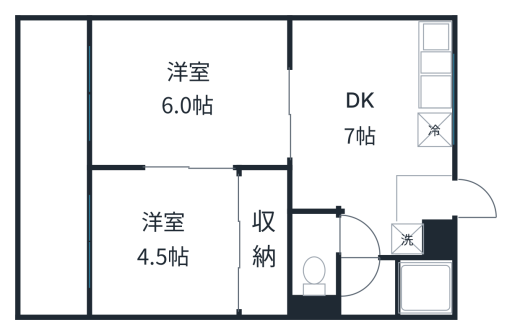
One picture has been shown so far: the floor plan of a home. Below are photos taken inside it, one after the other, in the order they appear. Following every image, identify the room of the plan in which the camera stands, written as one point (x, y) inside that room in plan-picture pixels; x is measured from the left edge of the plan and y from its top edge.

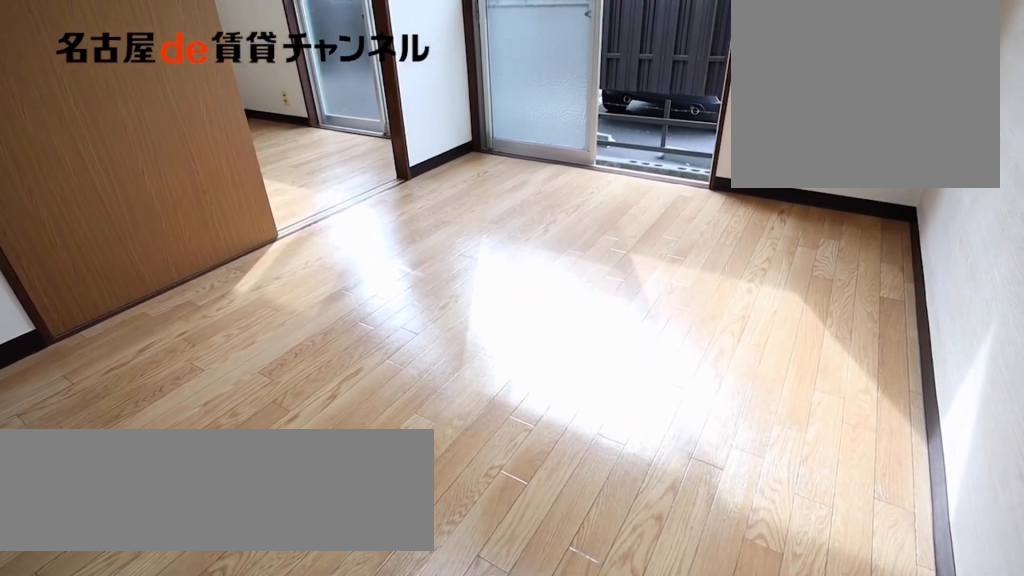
(189, 93)
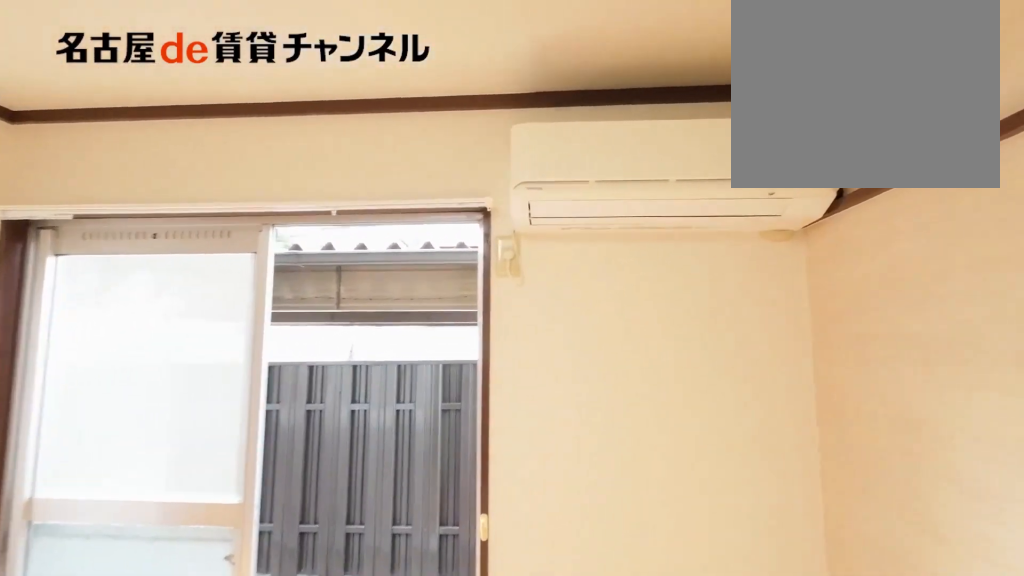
(189, 93)
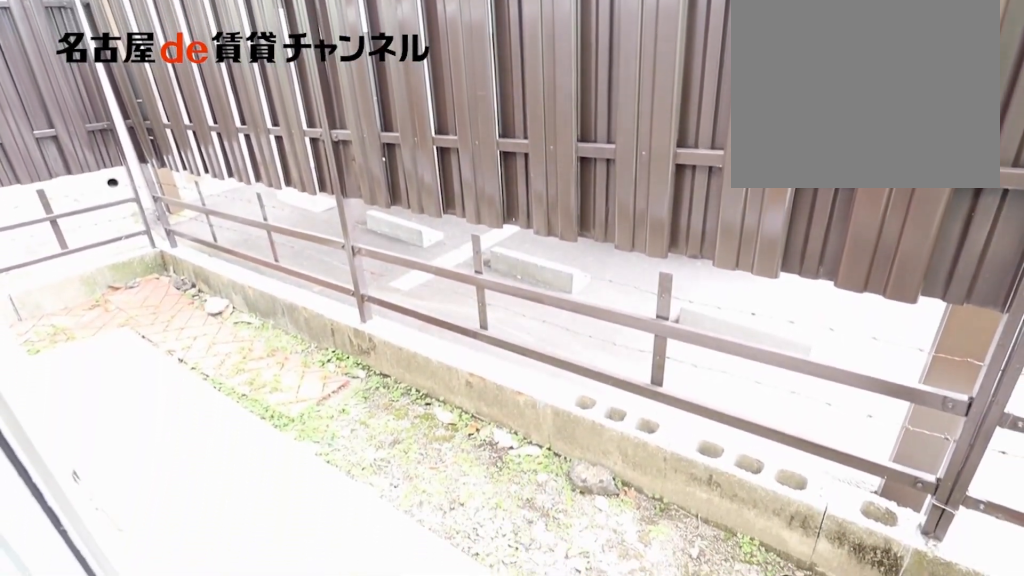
(59, 169)
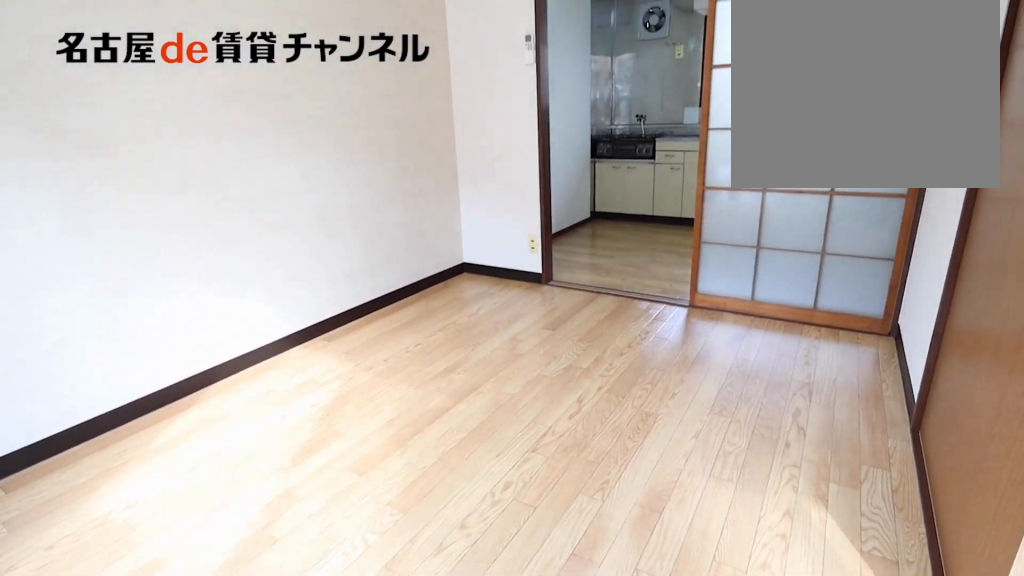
(187, 91)
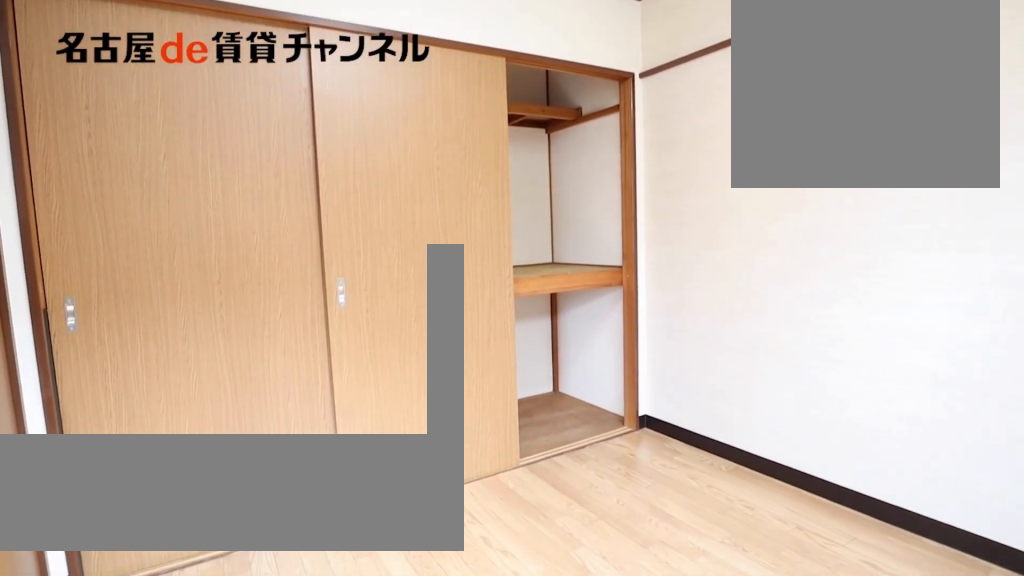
(164, 244)
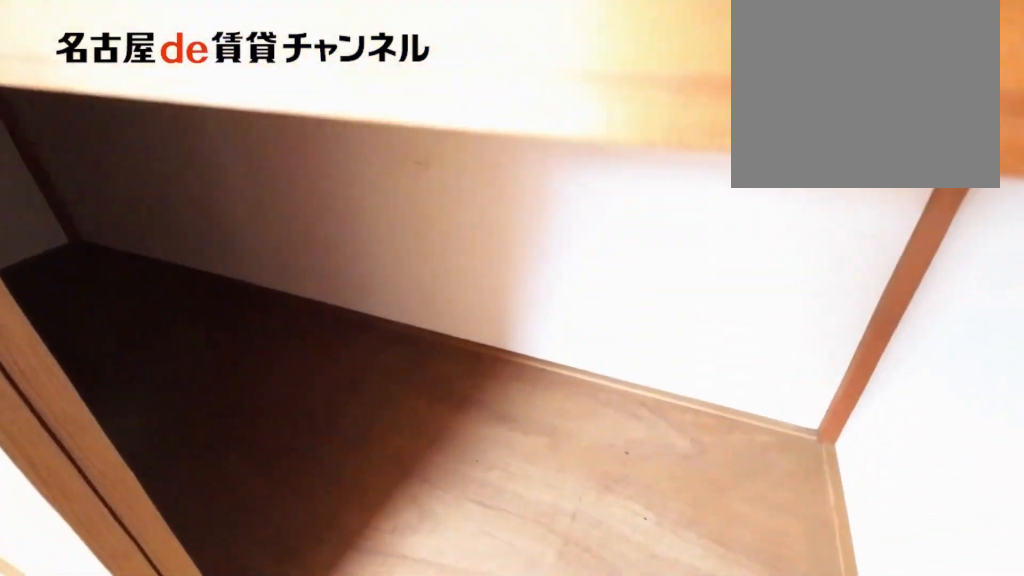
(263, 243)
